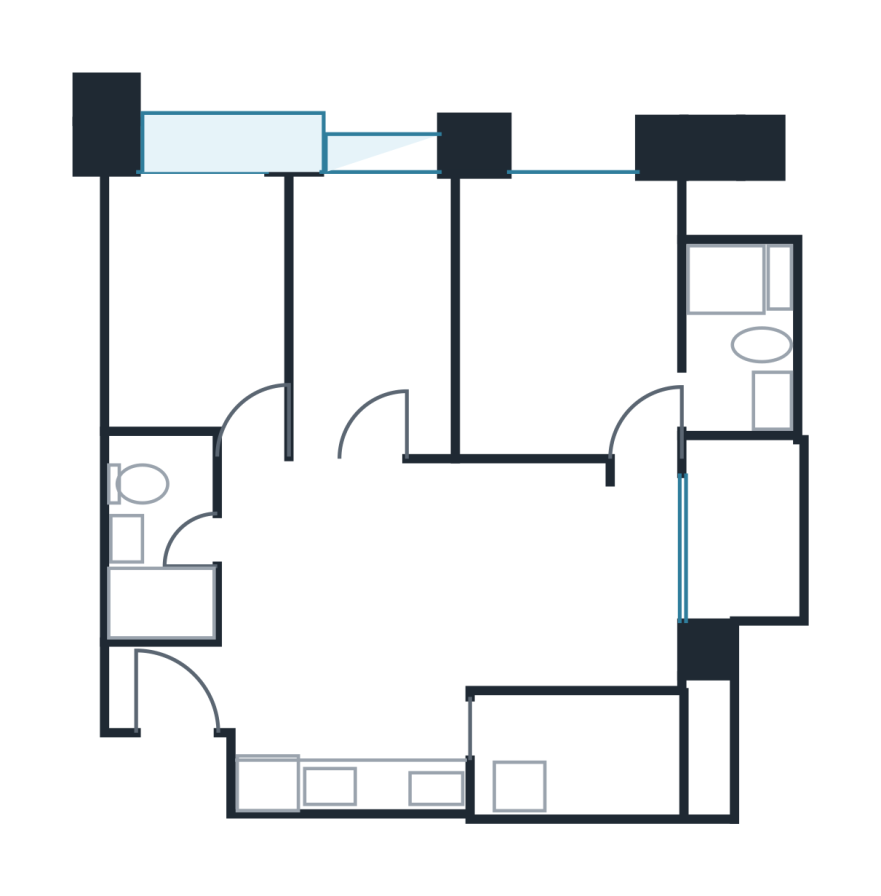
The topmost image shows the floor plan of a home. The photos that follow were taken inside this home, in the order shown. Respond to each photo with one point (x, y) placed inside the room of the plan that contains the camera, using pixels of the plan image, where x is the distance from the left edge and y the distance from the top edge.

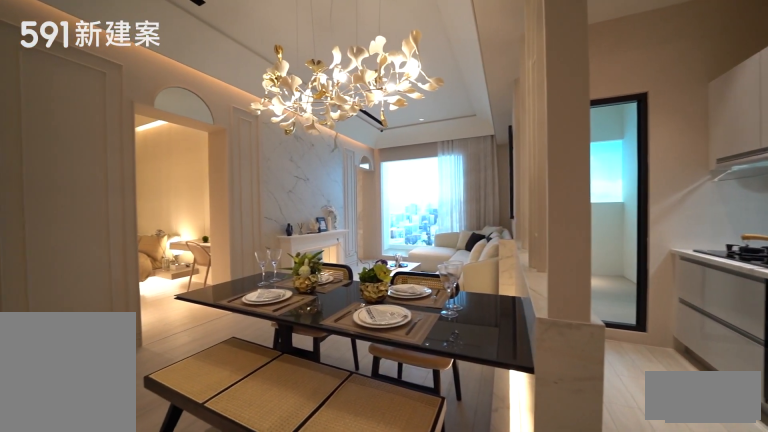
(305, 574)
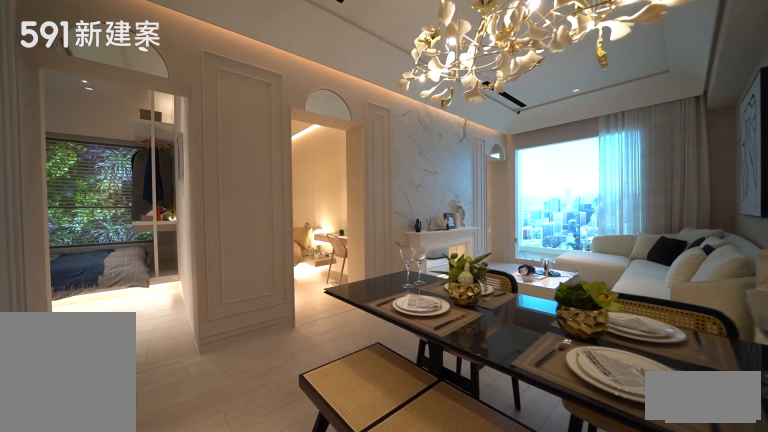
(305, 574)
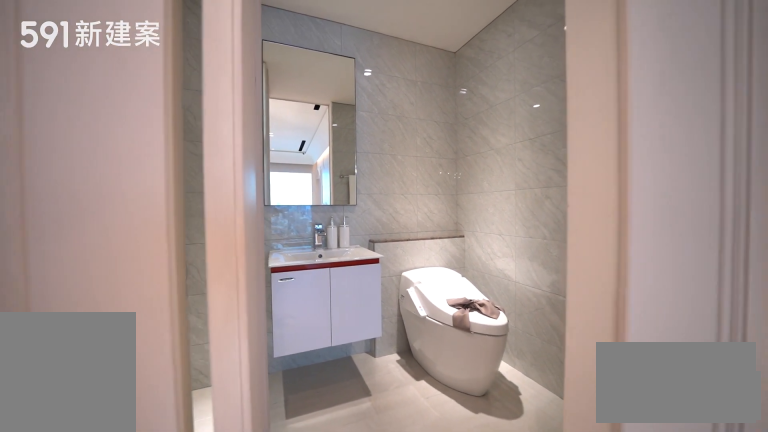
(158, 535)
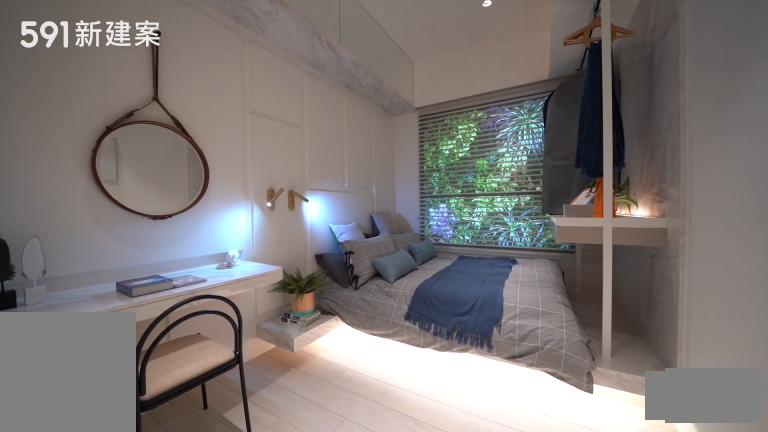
(187, 297)
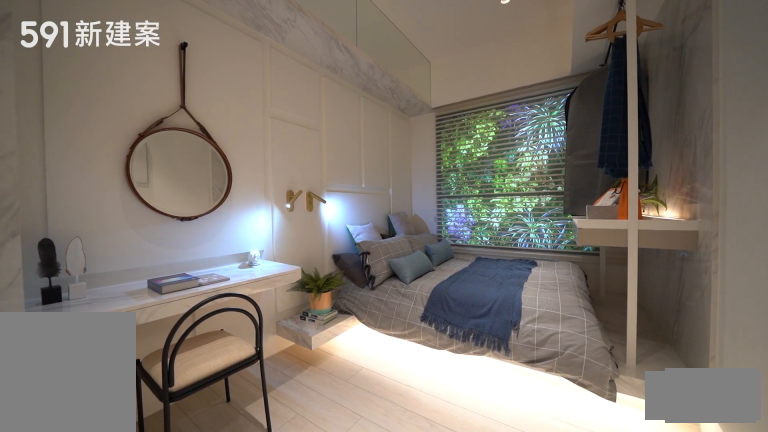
(187, 297)
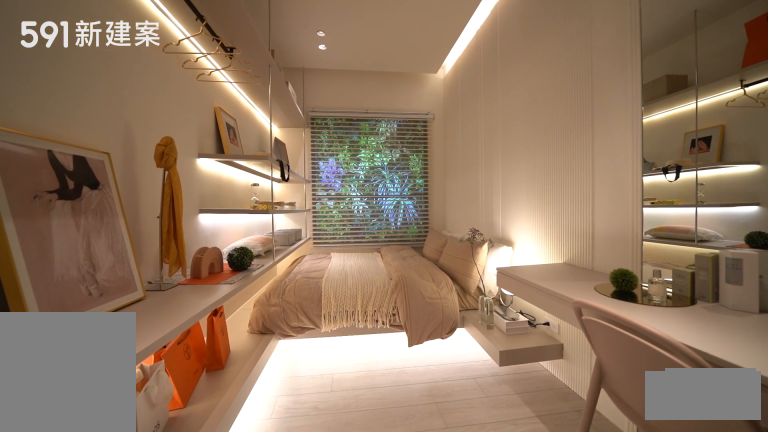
(365, 316)
